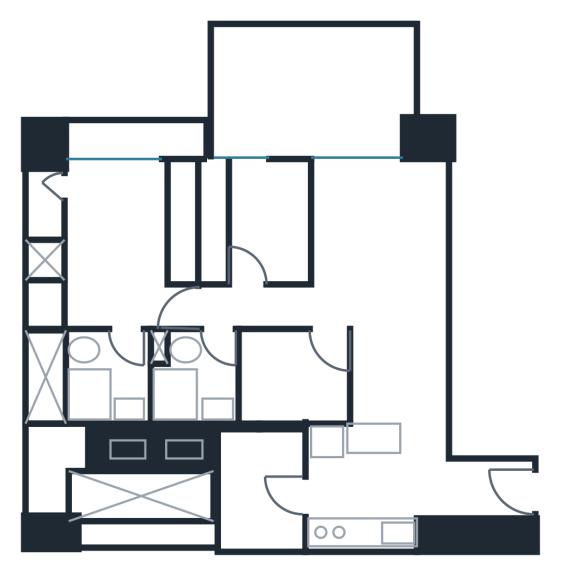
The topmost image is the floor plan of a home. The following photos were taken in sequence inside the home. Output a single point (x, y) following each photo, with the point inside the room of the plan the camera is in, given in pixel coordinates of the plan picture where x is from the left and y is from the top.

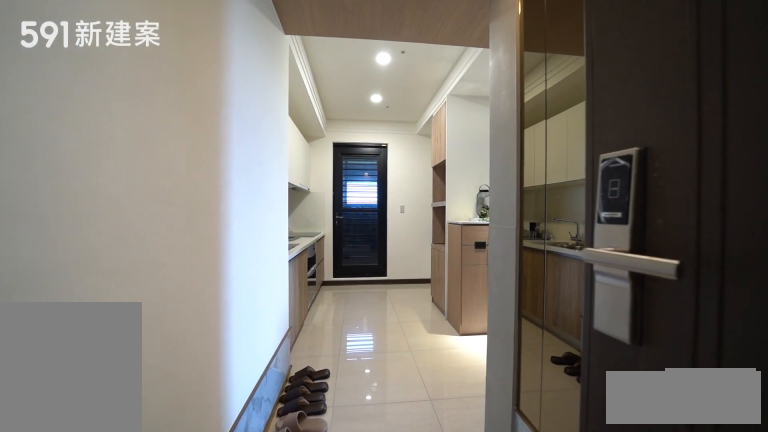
(477, 508)
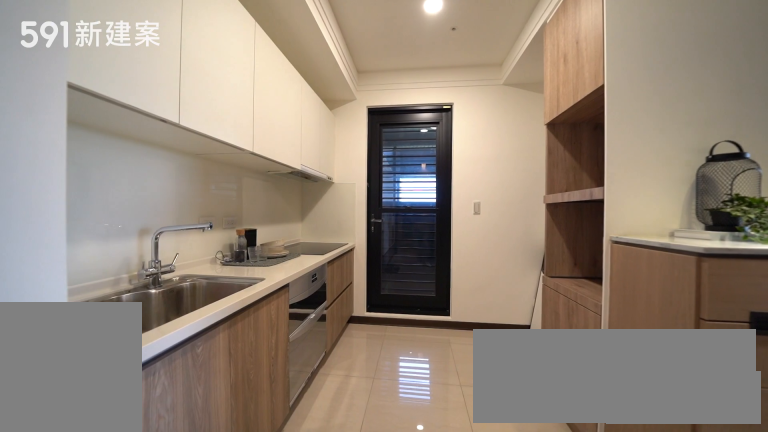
(360, 484)
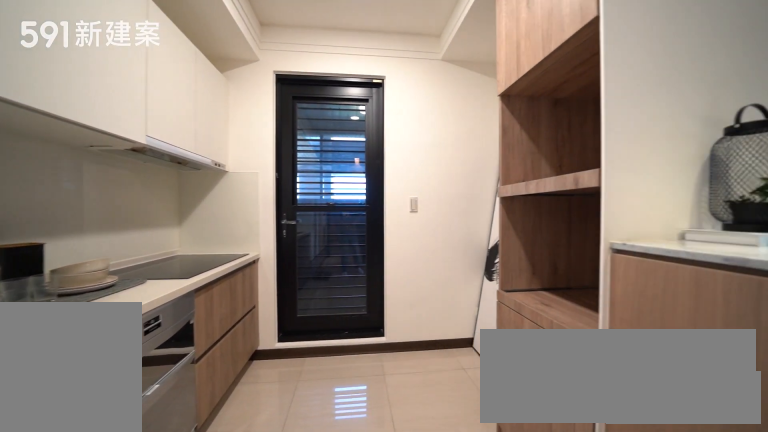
(360, 484)
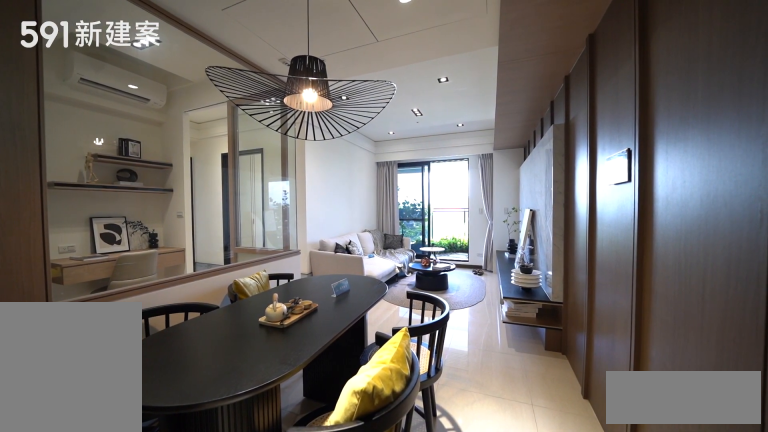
(397, 373)
